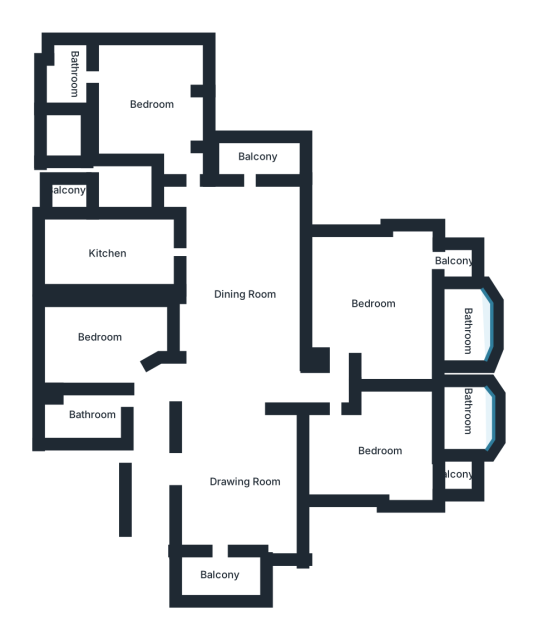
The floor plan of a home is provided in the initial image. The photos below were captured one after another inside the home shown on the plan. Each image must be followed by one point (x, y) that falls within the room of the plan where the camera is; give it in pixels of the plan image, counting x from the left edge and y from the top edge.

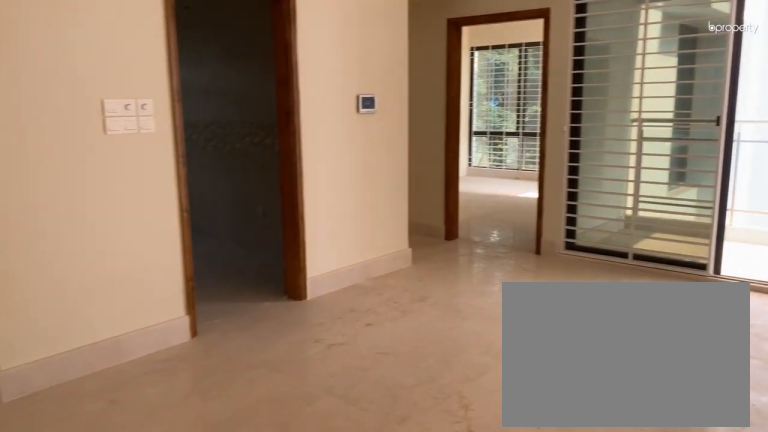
(243, 295)
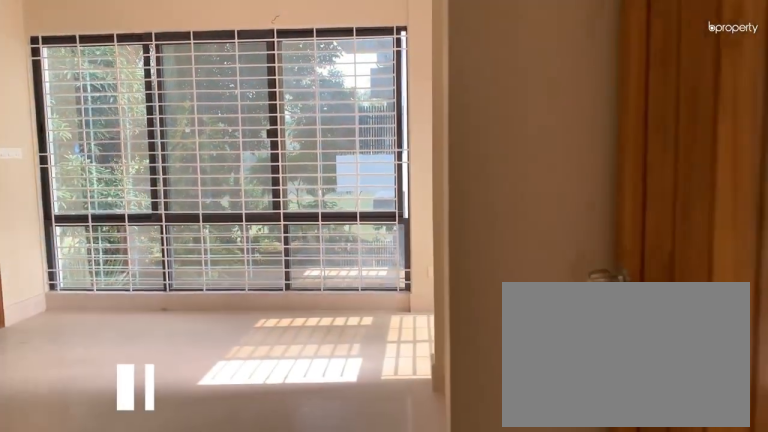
(153, 104)
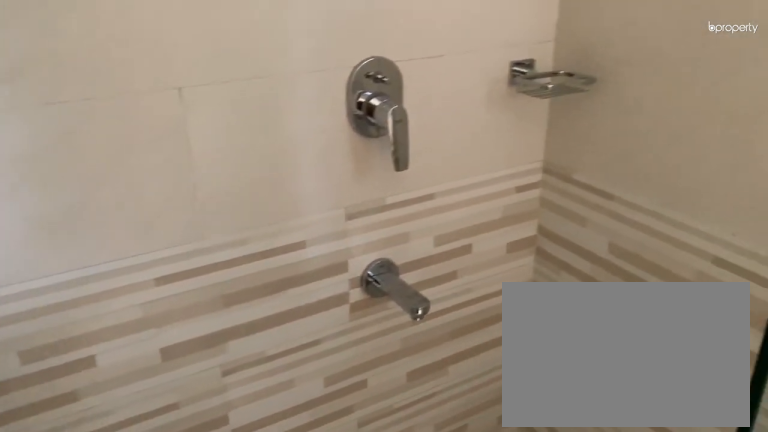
(72, 71)
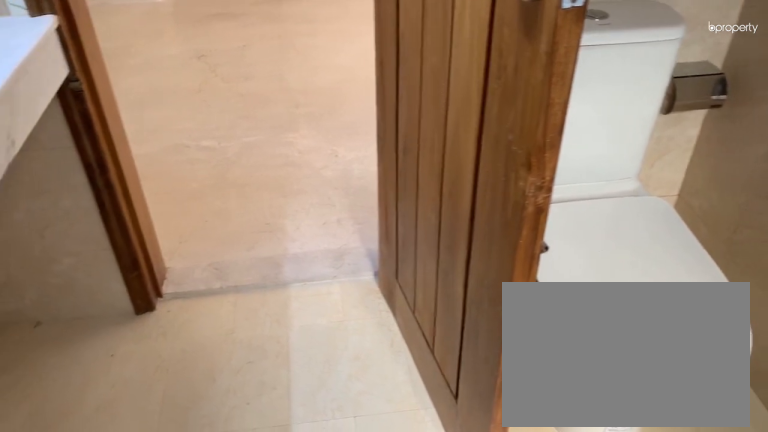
(462, 330)
